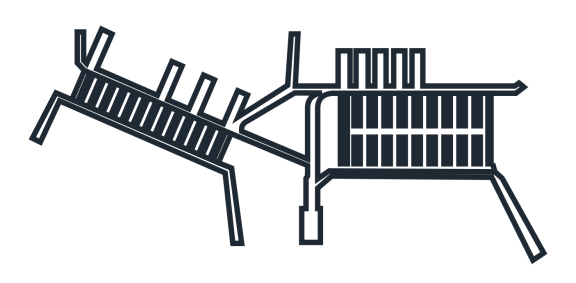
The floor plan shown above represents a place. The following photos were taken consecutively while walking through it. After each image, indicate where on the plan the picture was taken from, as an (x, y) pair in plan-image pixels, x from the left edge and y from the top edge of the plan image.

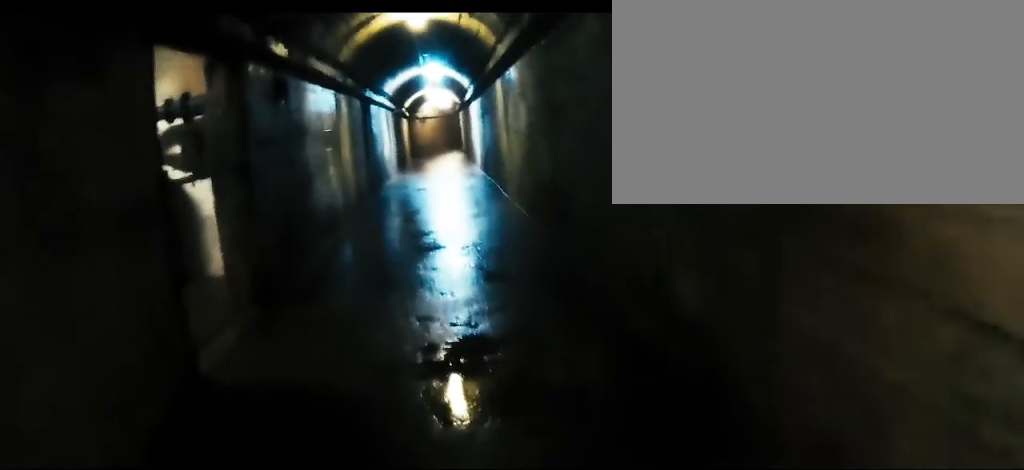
(436, 171)
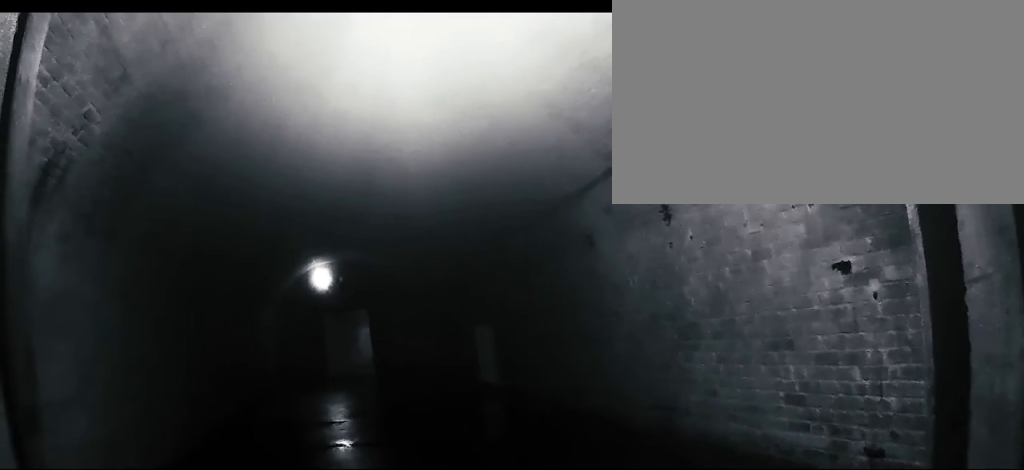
(152, 95)
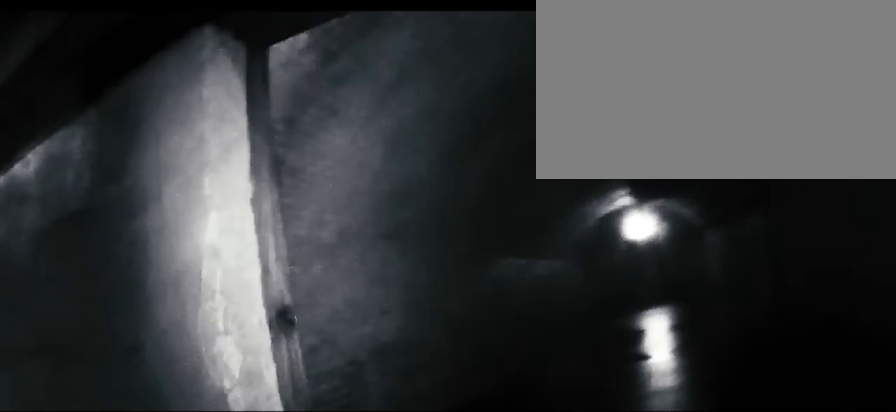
(157, 88)
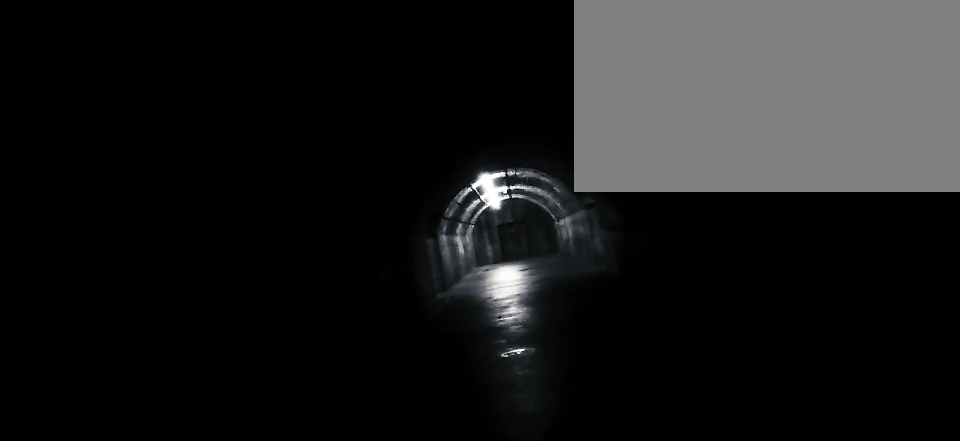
(345, 88)
